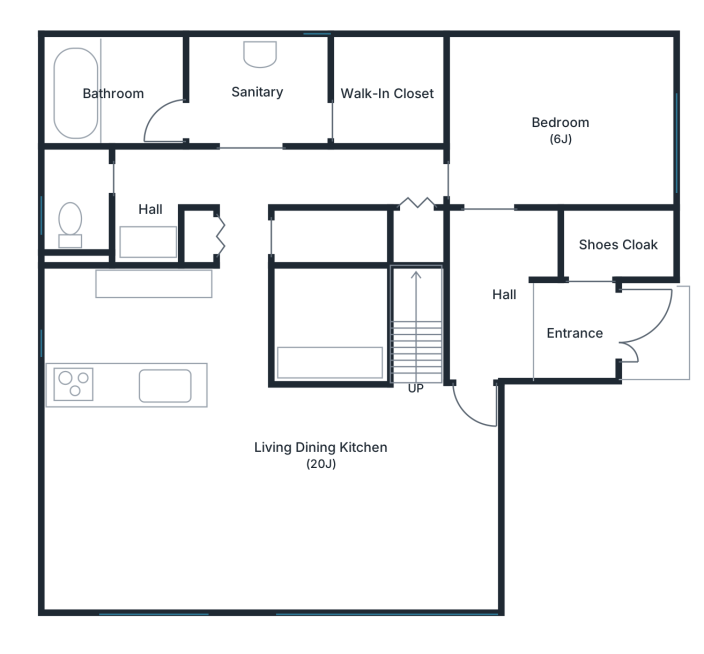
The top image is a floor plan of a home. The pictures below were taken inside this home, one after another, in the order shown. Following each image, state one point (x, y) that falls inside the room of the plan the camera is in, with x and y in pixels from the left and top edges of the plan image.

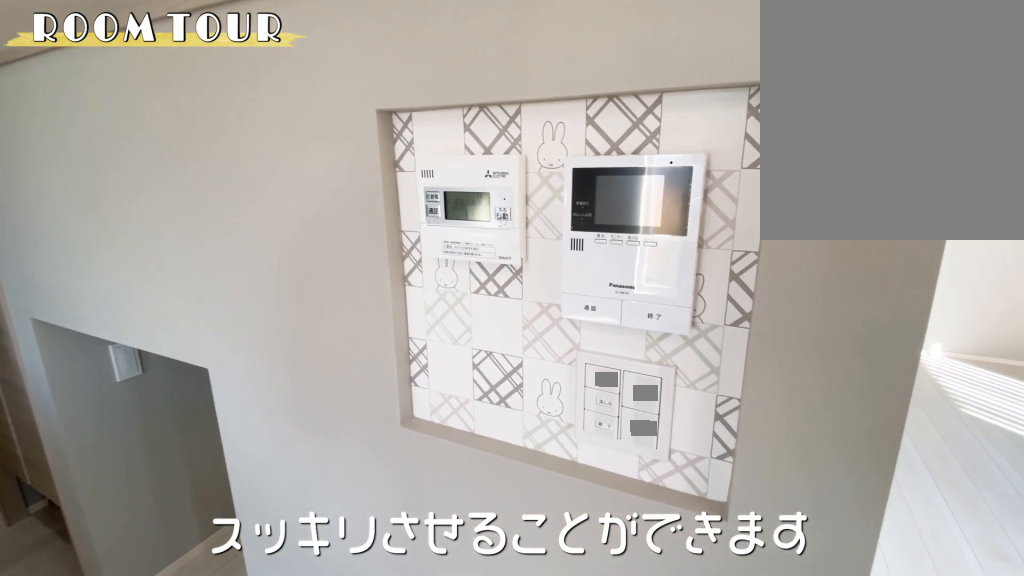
(125, 329)
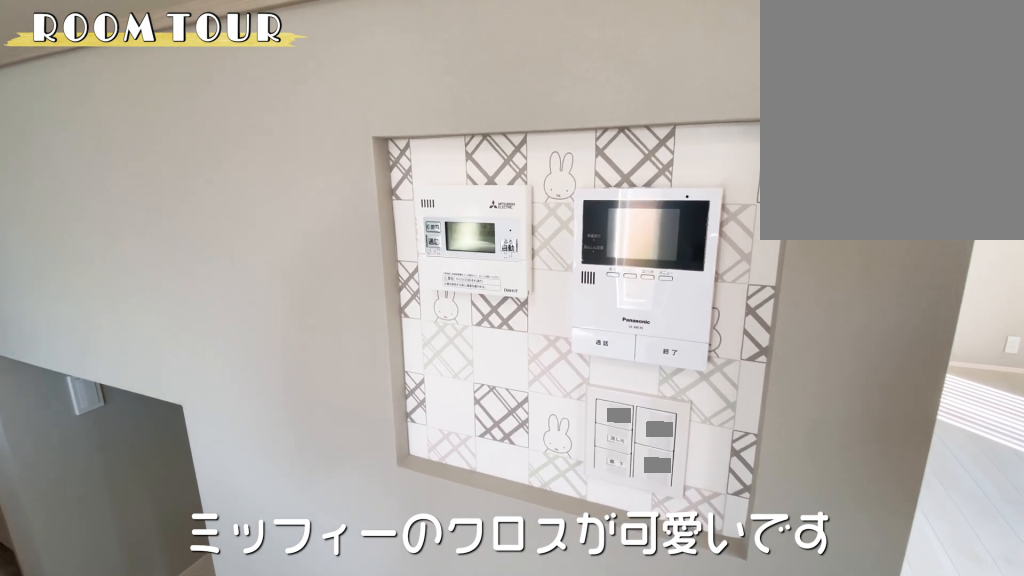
(125, 329)
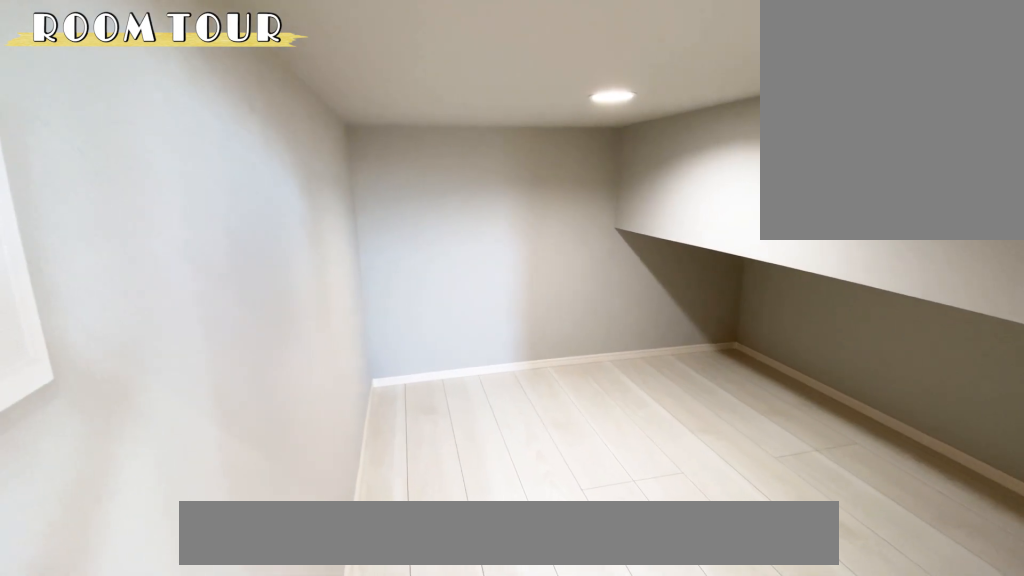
(332, 239)
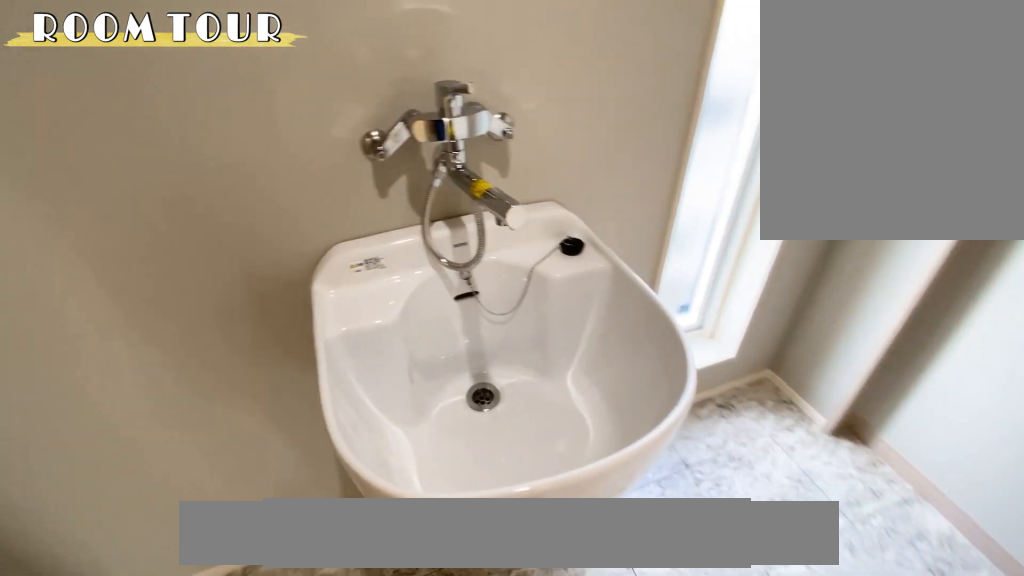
(259, 94)
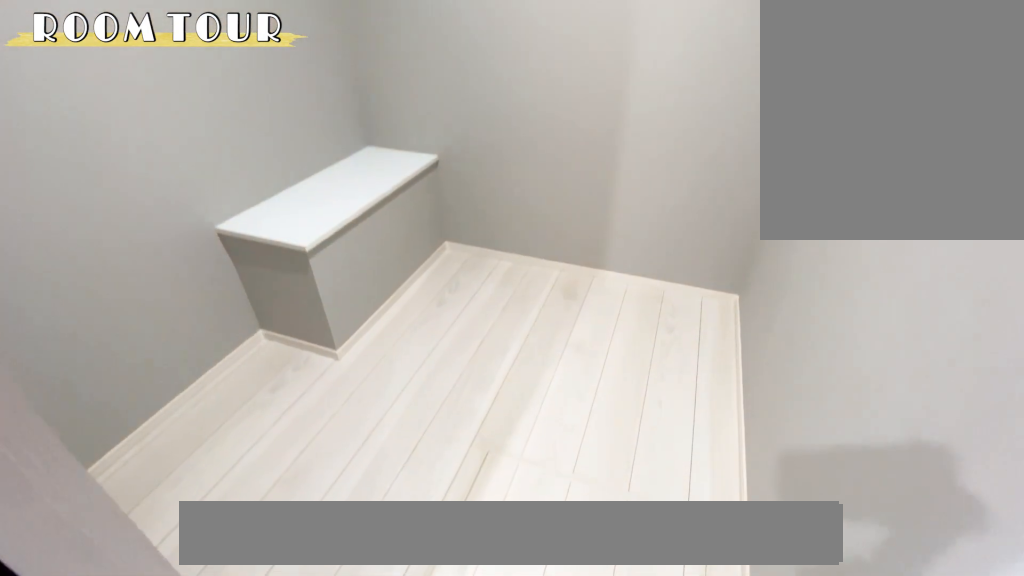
(389, 93)
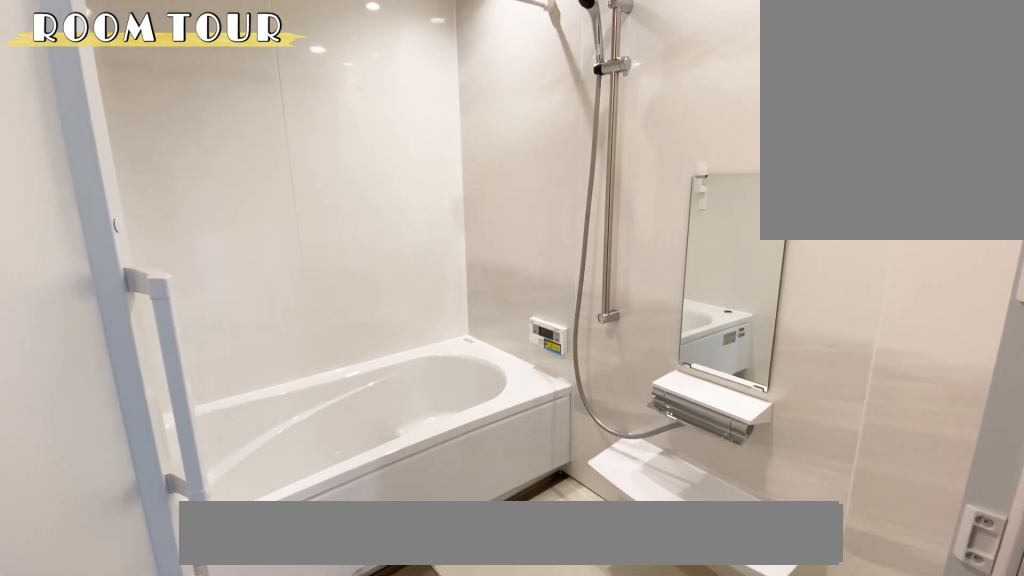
(110, 100)
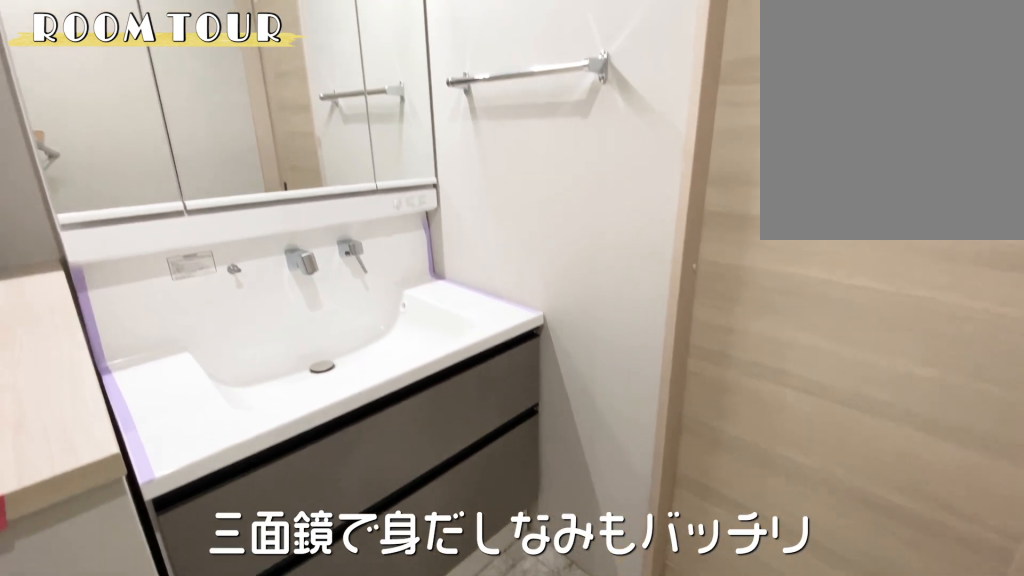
(155, 198)
